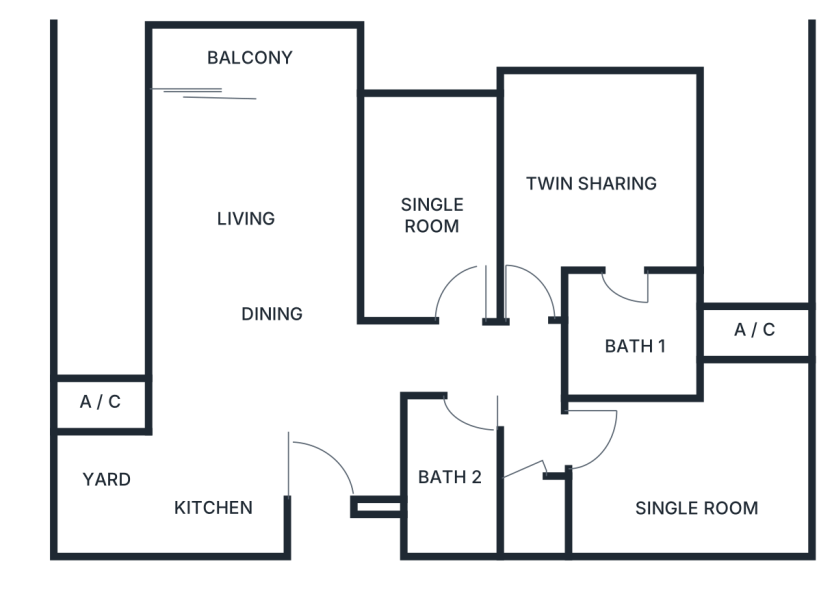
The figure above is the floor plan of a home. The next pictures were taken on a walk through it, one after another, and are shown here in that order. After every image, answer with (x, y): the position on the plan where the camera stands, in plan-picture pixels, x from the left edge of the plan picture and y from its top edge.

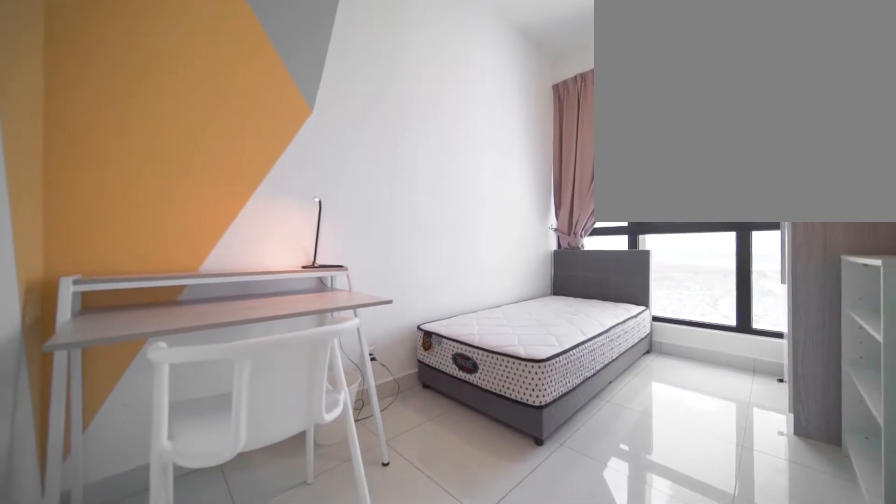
(425, 294)
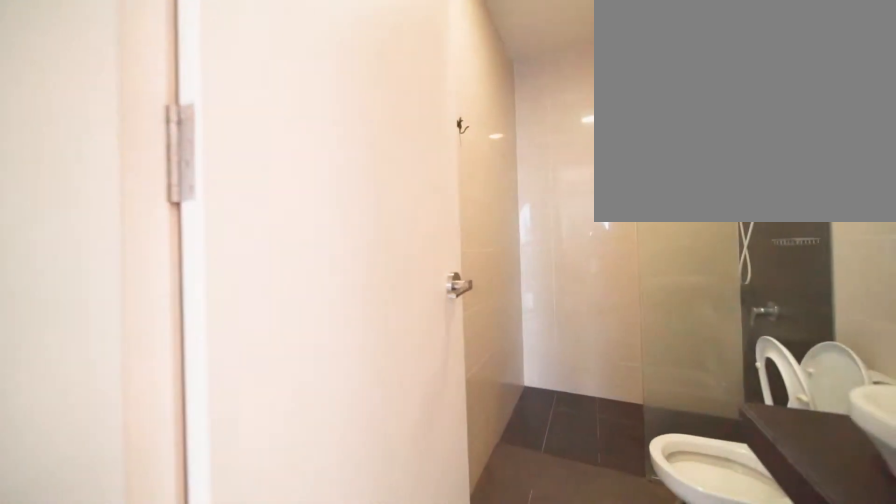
(466, 415)
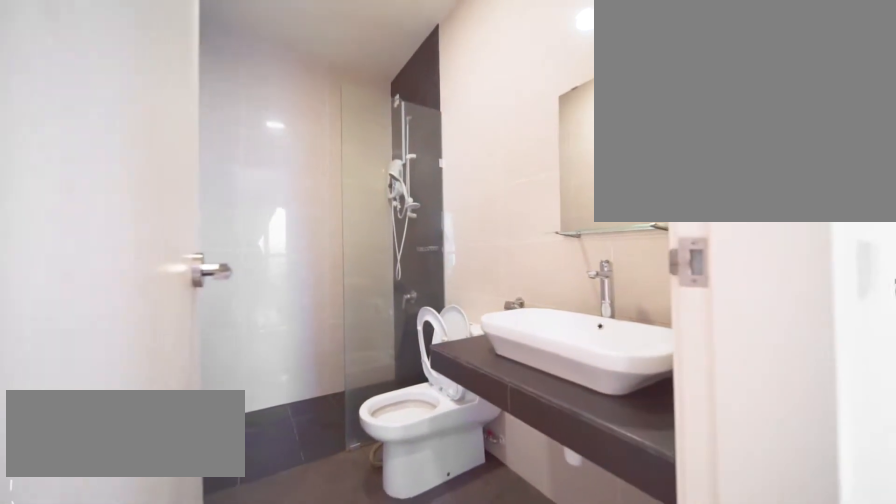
(494, 414)
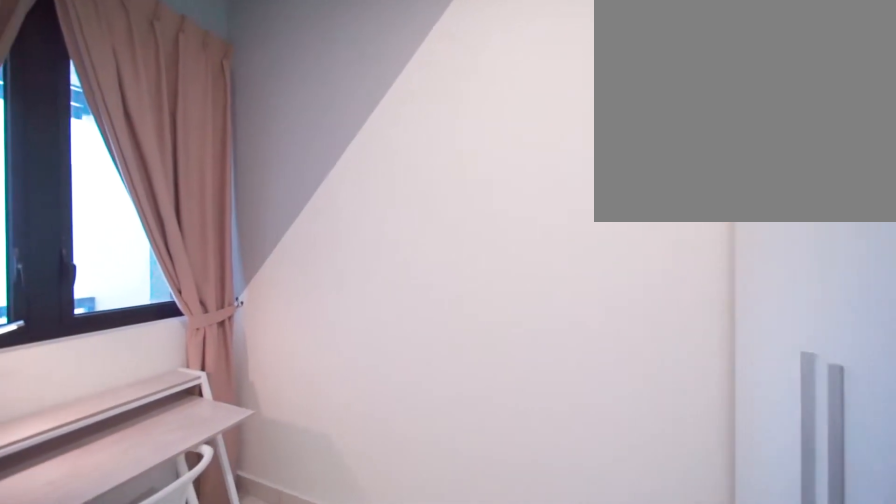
(688, 480)
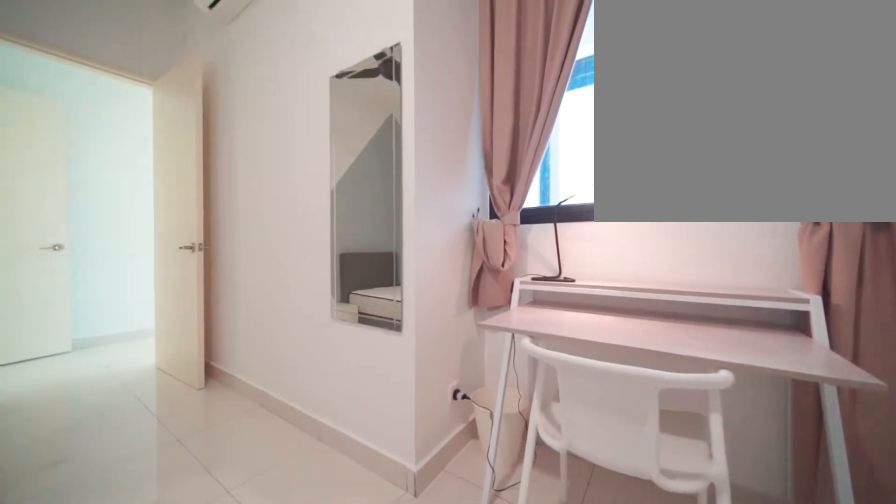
(767, 453)
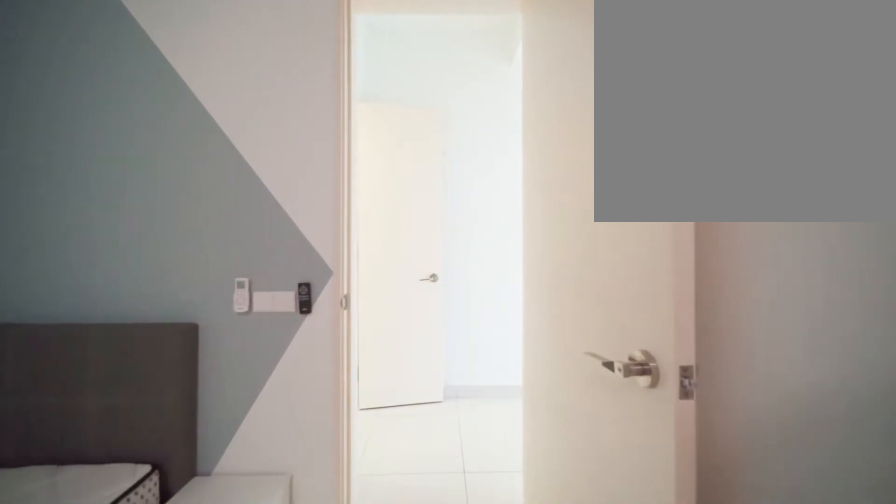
(584, 459)
